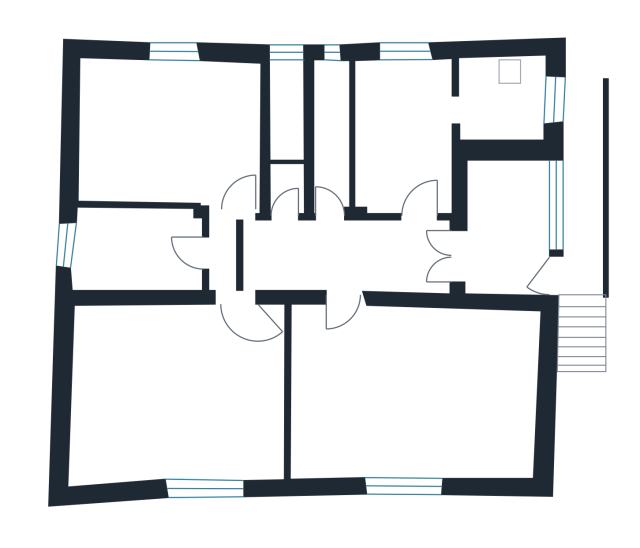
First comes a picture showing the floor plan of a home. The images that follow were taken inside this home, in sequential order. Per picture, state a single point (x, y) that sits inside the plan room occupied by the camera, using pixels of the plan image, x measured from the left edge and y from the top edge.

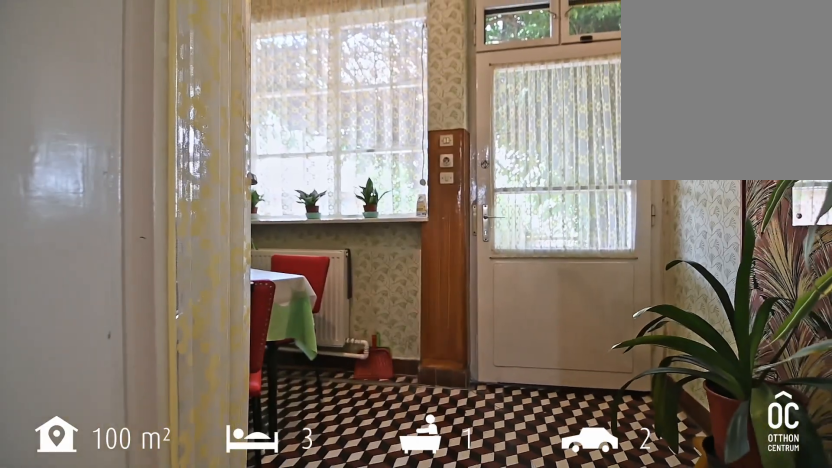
(508, 225)
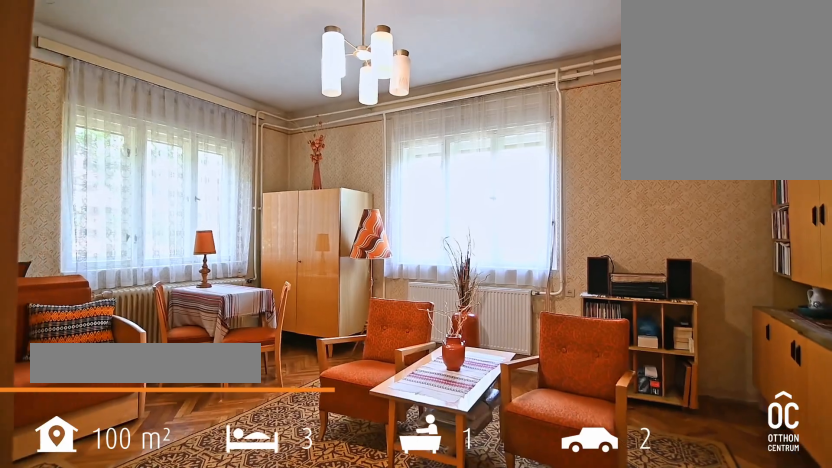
(419, 392)
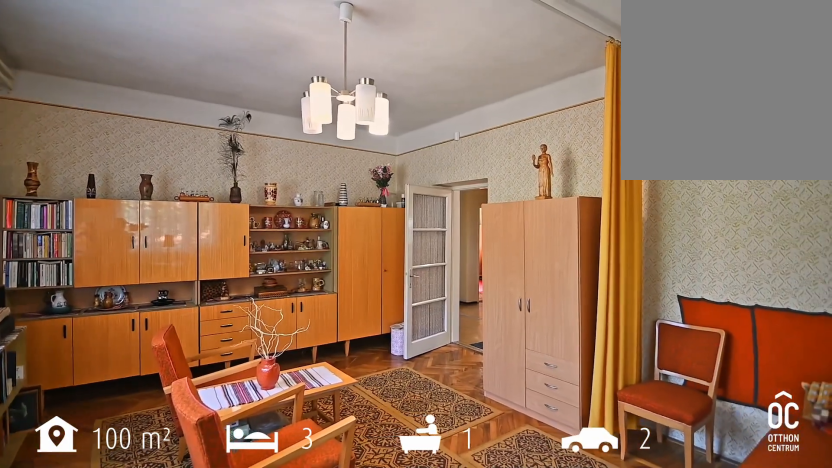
(420, 392)
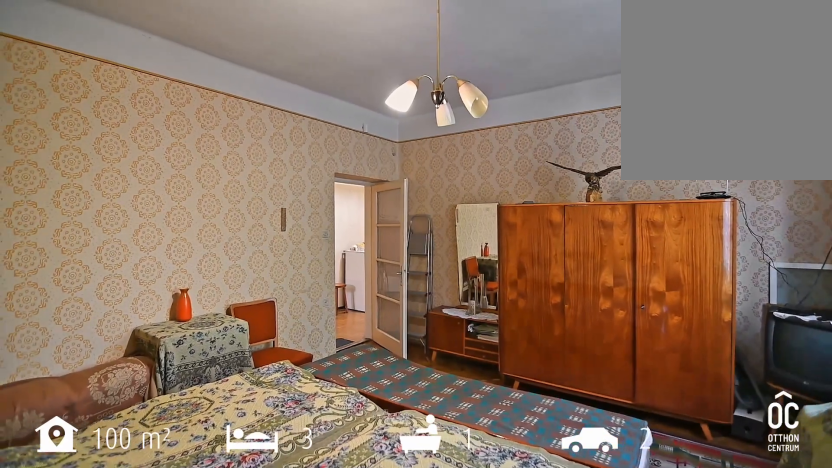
(172, 392)
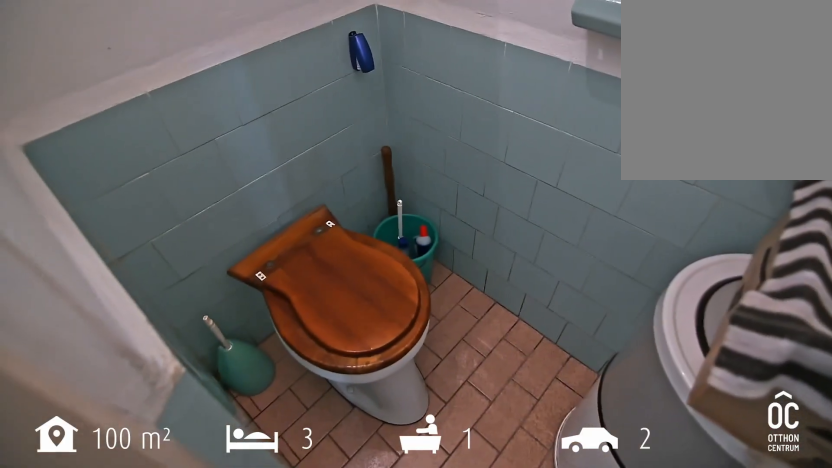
(141, 246)
